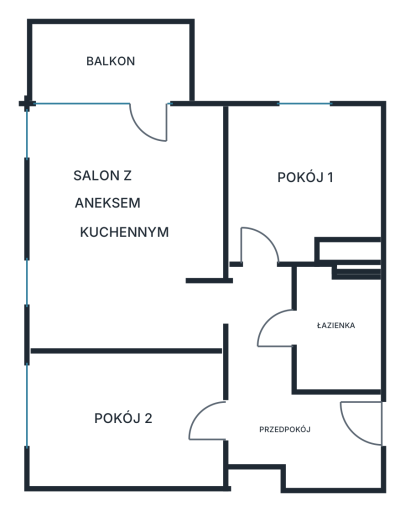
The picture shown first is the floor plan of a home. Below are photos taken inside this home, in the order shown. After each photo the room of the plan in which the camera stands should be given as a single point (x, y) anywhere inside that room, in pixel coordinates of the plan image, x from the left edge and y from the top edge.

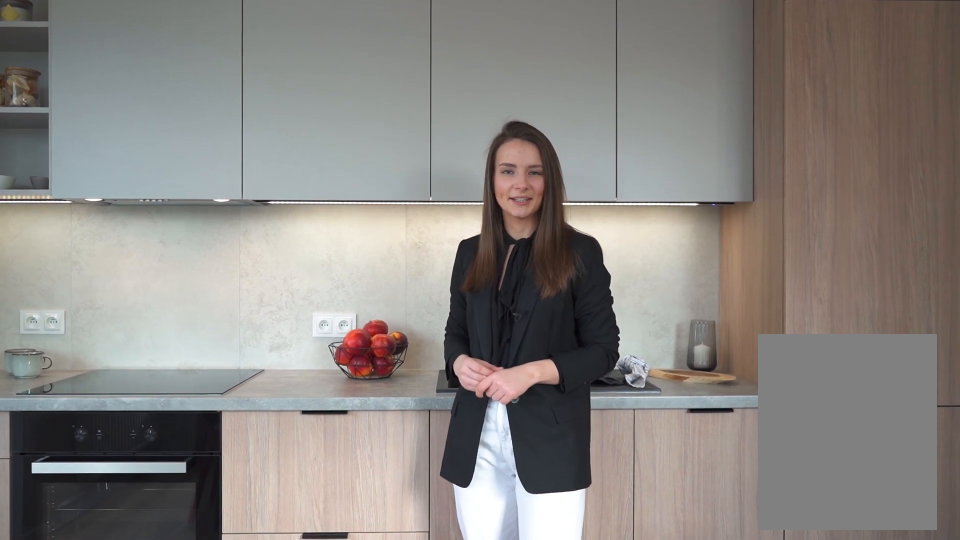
(129, 228)
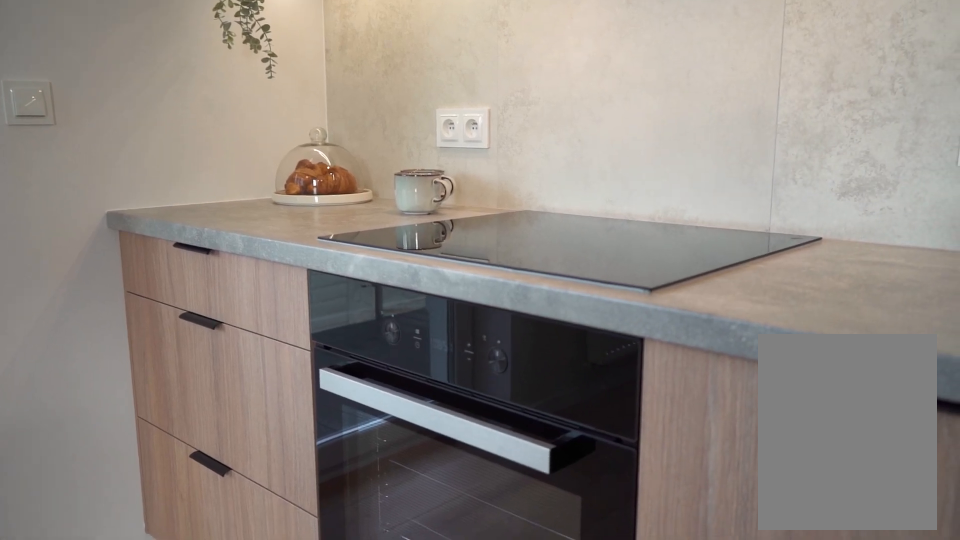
(129, 228)
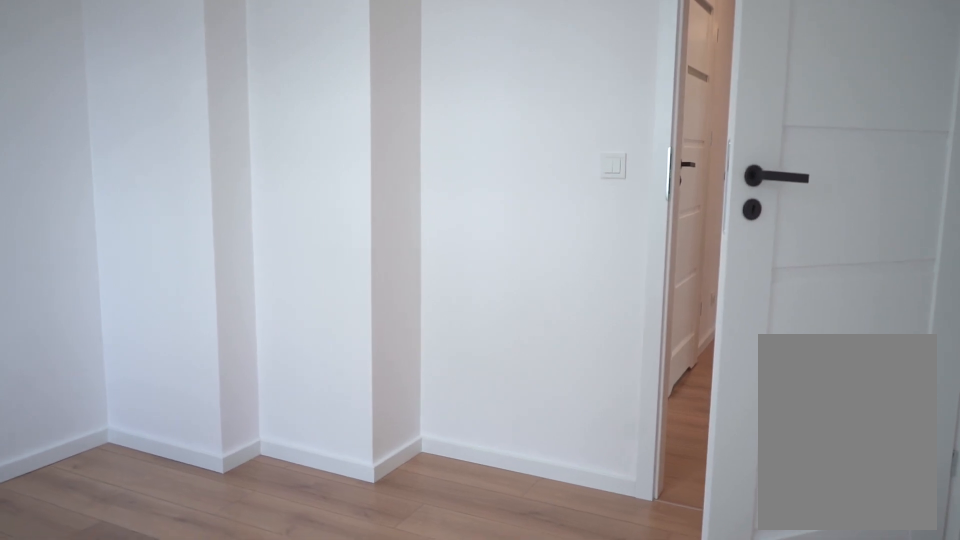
(307, 183)
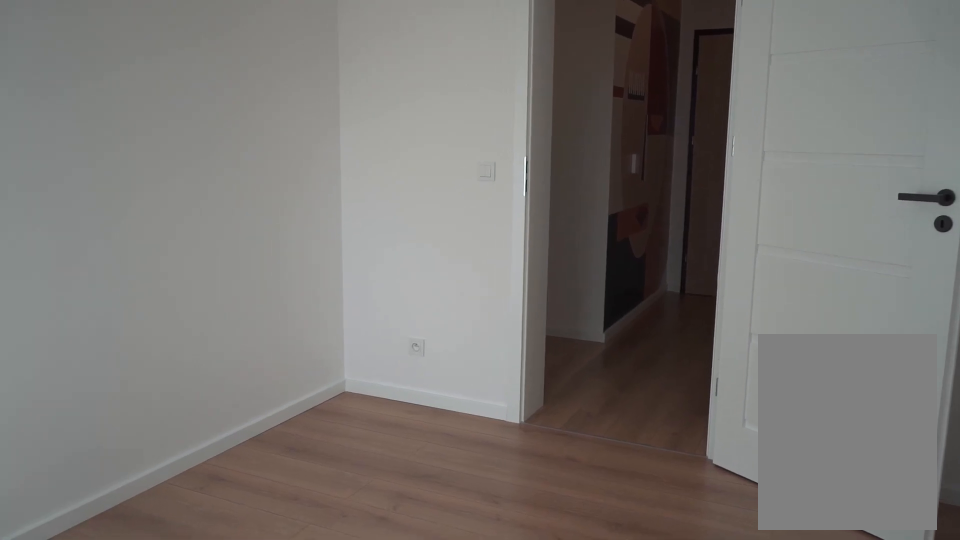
(123, 417)
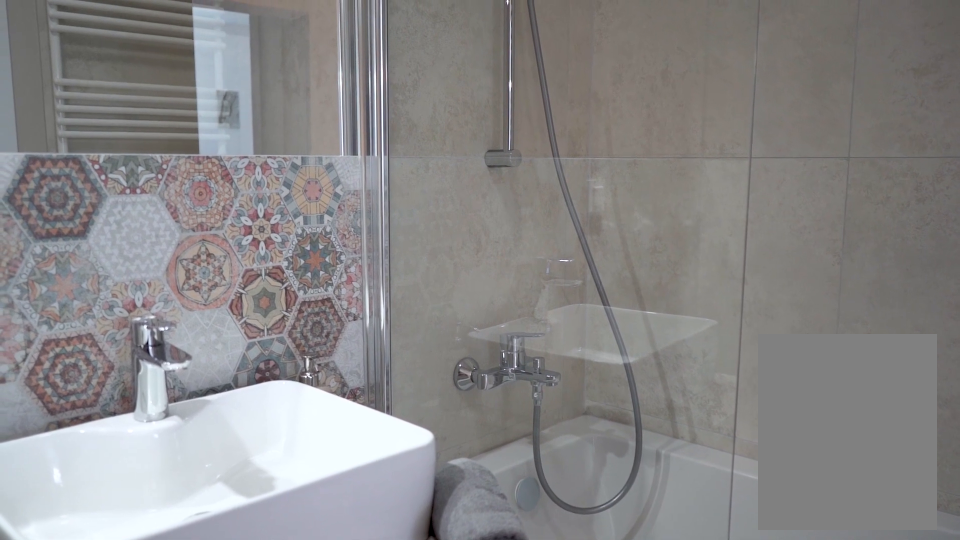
(336, 330)
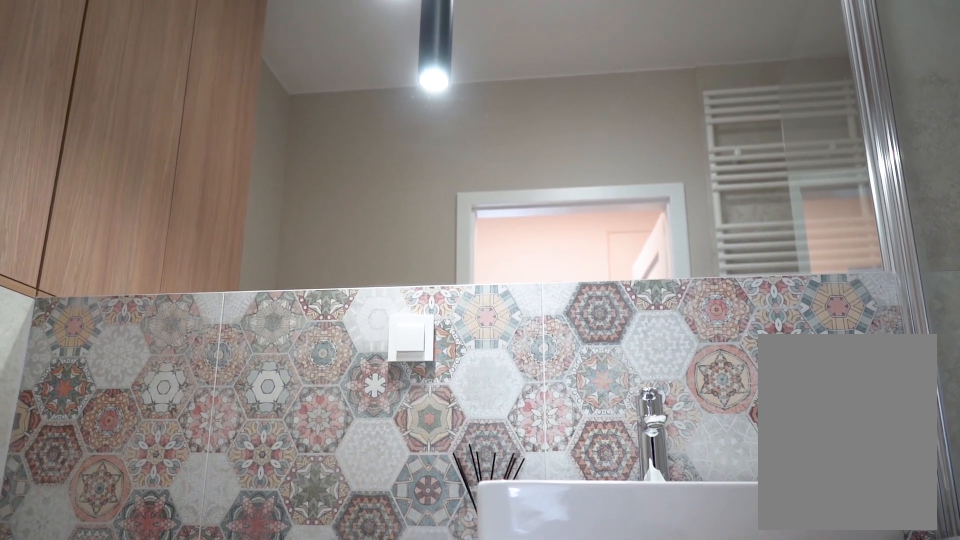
(335, 331)
